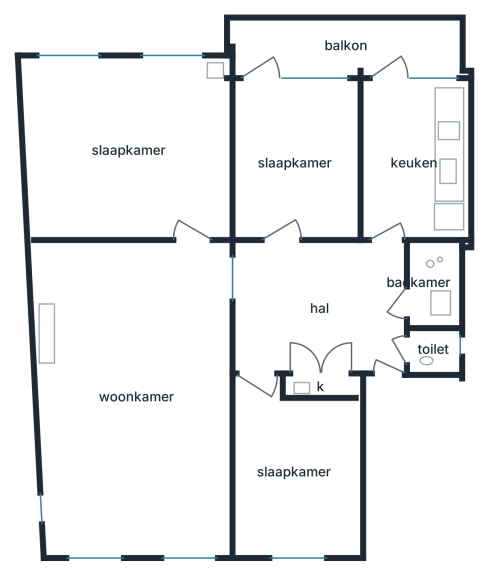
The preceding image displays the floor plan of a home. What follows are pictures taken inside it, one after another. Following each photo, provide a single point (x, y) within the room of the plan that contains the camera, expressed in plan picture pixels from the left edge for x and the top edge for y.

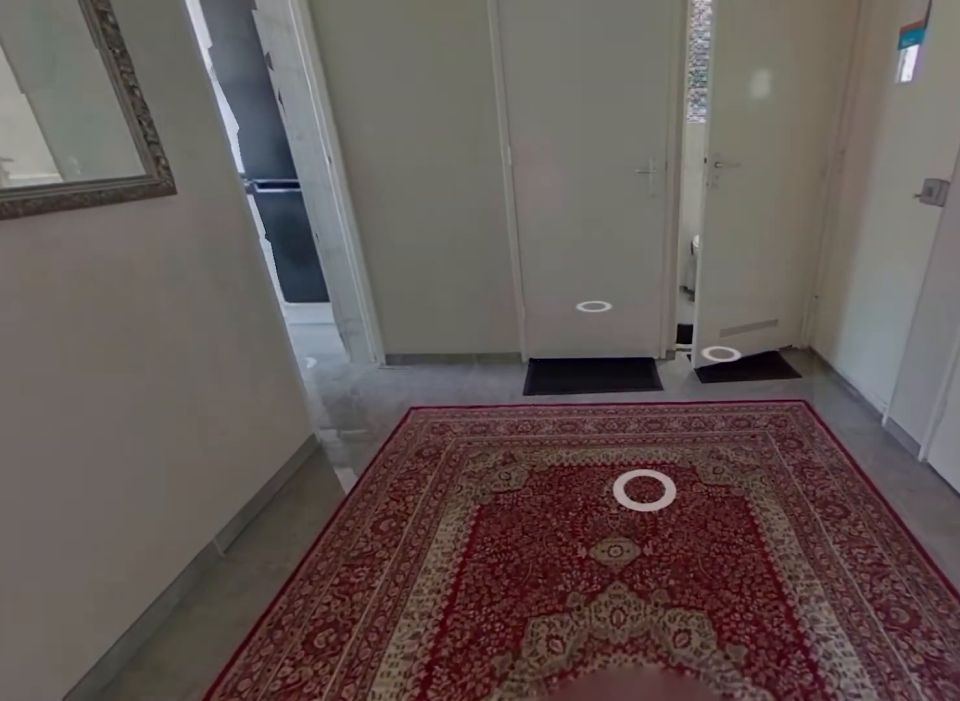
(318, 304)
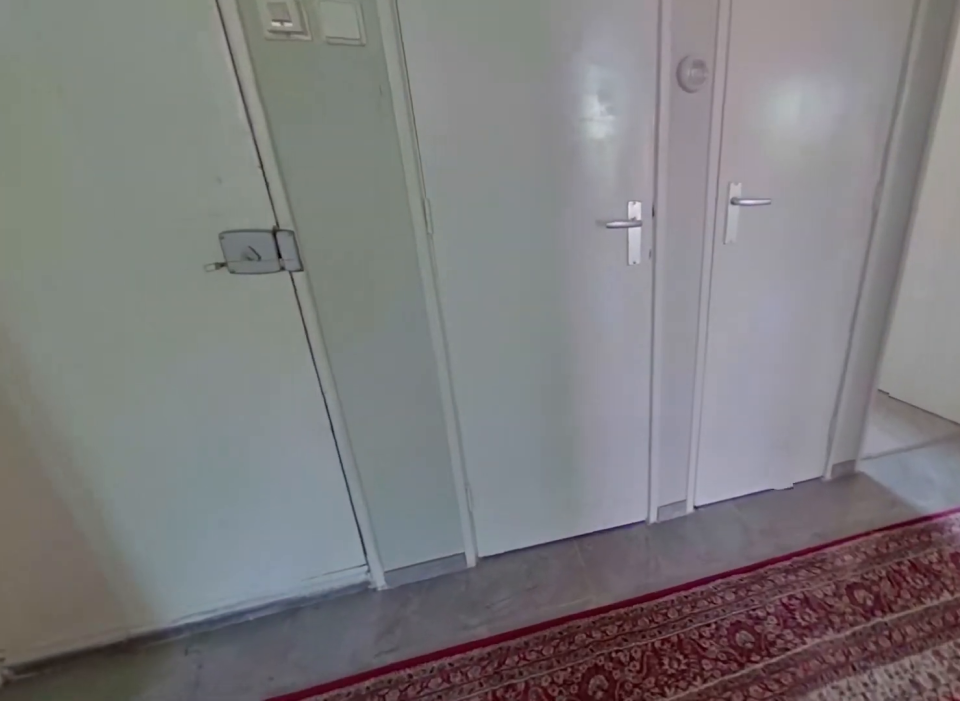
(318, 304)
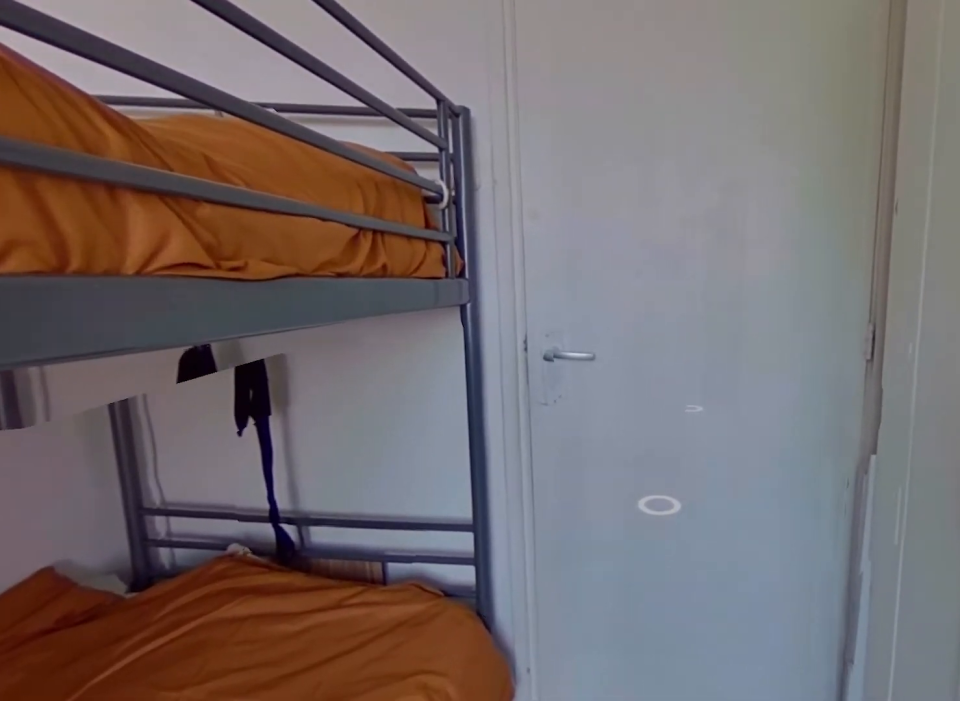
(294, 160)
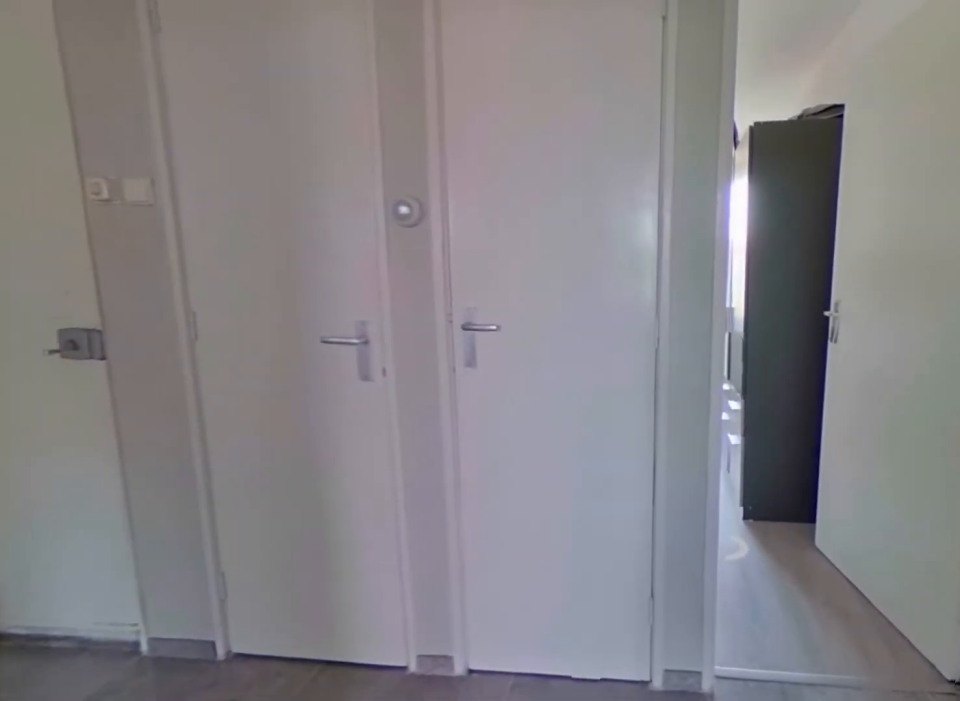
(318, 304)
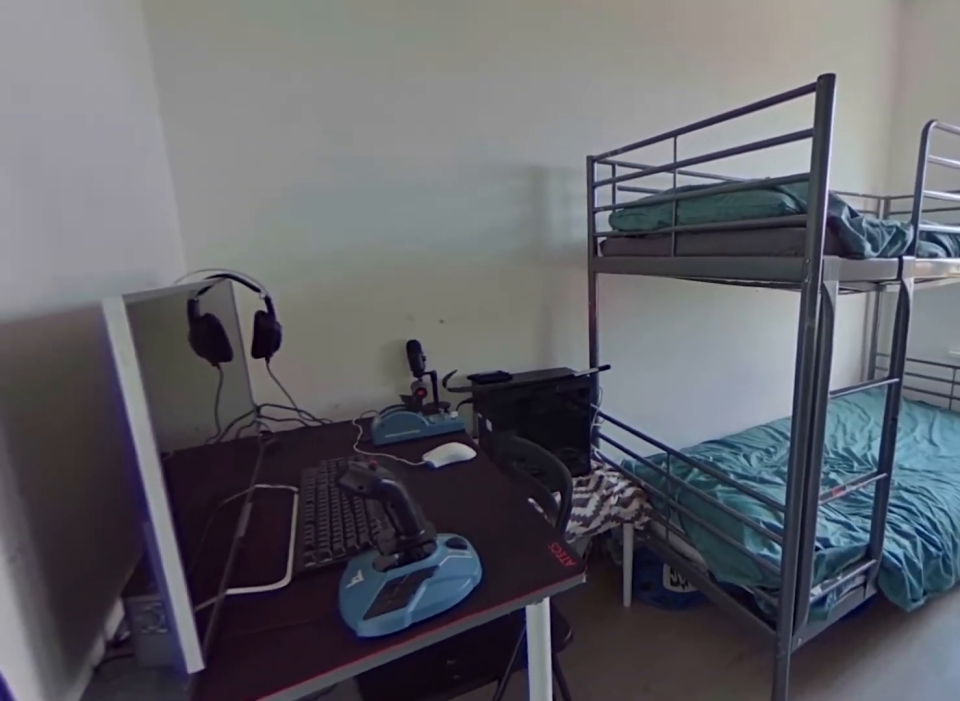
(294, 472)
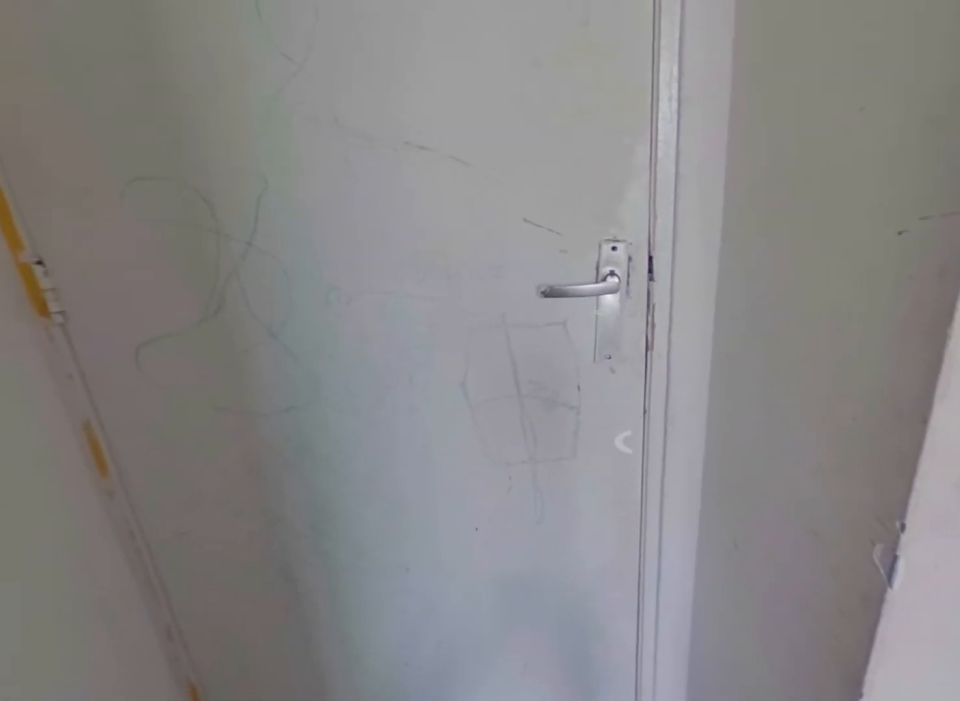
(294, 472)
